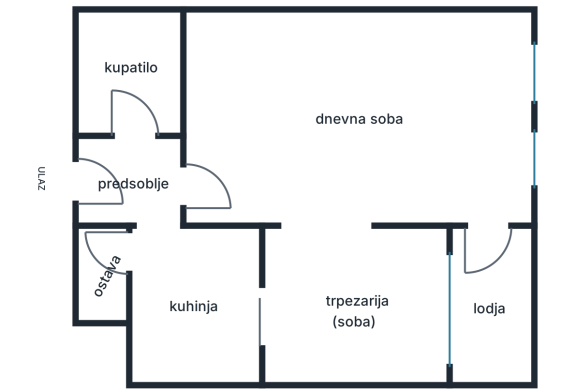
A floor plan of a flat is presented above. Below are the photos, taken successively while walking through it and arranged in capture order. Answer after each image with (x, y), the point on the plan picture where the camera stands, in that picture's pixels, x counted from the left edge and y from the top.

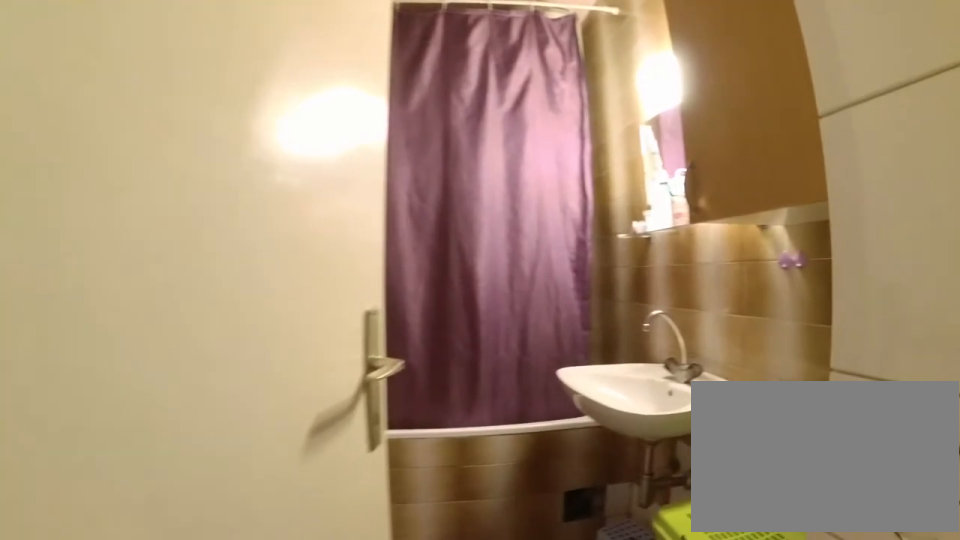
(146, 173)
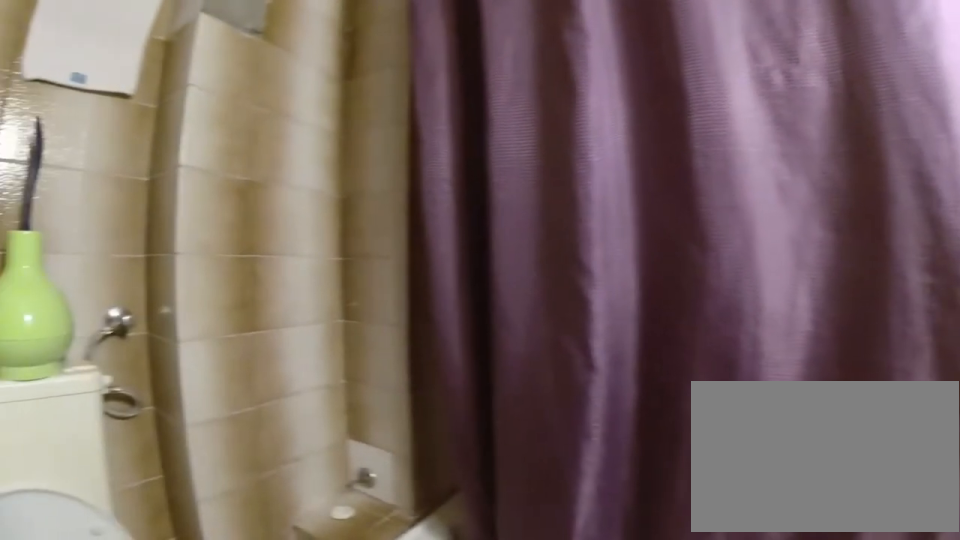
(147, 81)
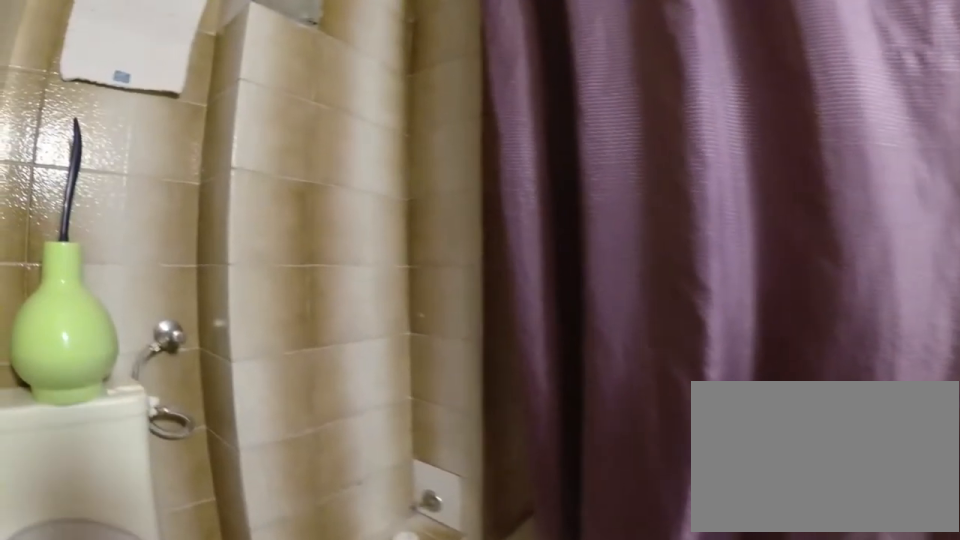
(147, 80)
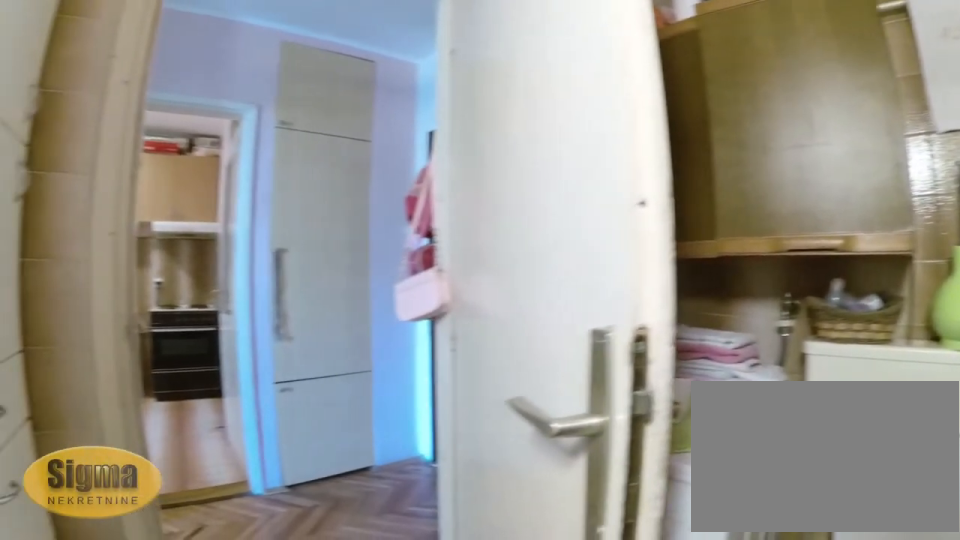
(137, 56)
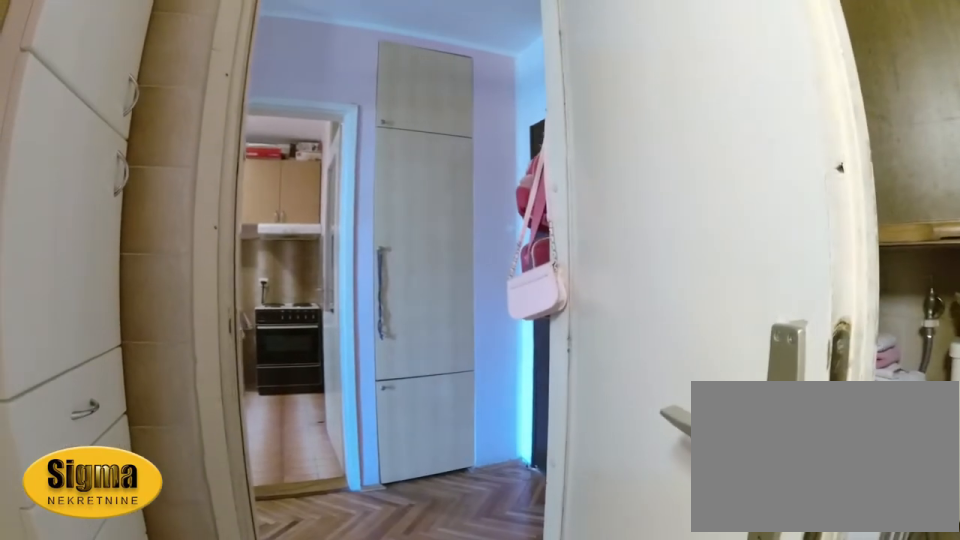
(132, 55)
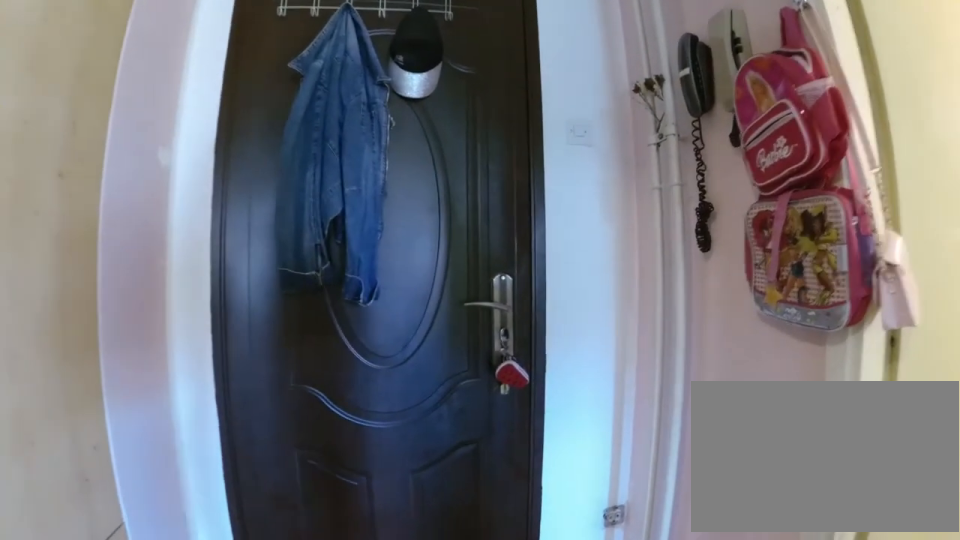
(116, 181)
